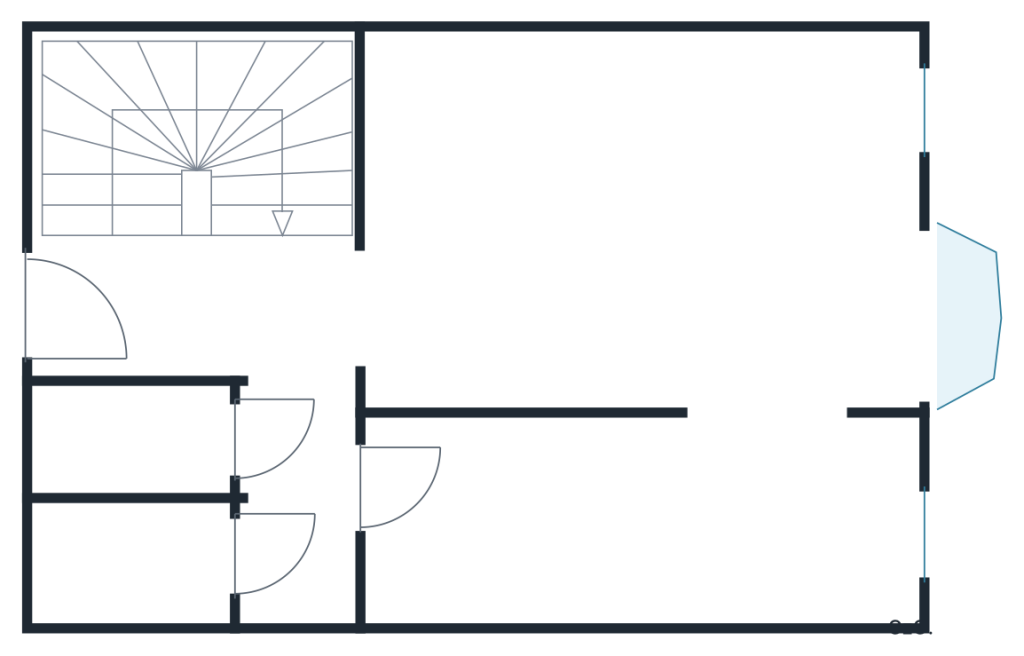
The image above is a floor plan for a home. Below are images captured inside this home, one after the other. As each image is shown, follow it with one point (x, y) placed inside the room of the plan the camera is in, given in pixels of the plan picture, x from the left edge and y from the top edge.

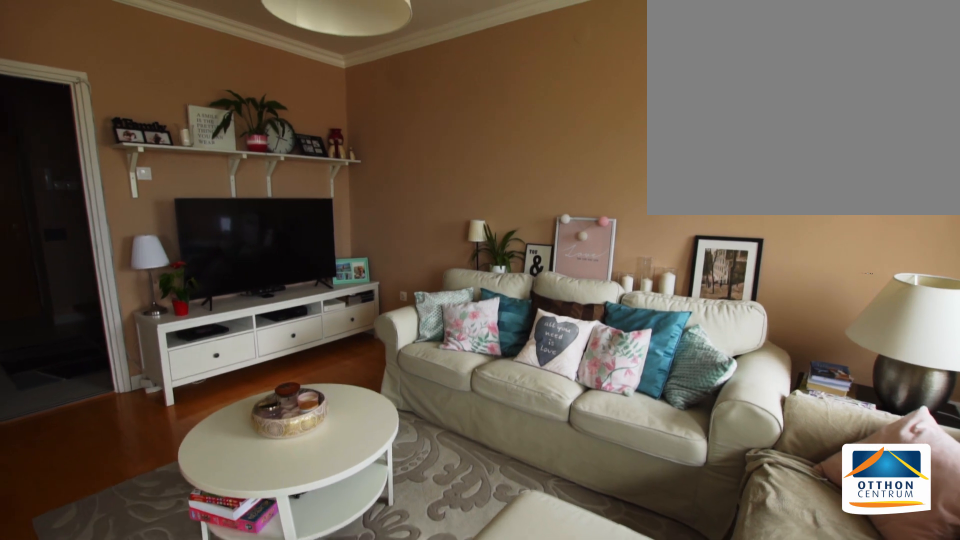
(652, 228)
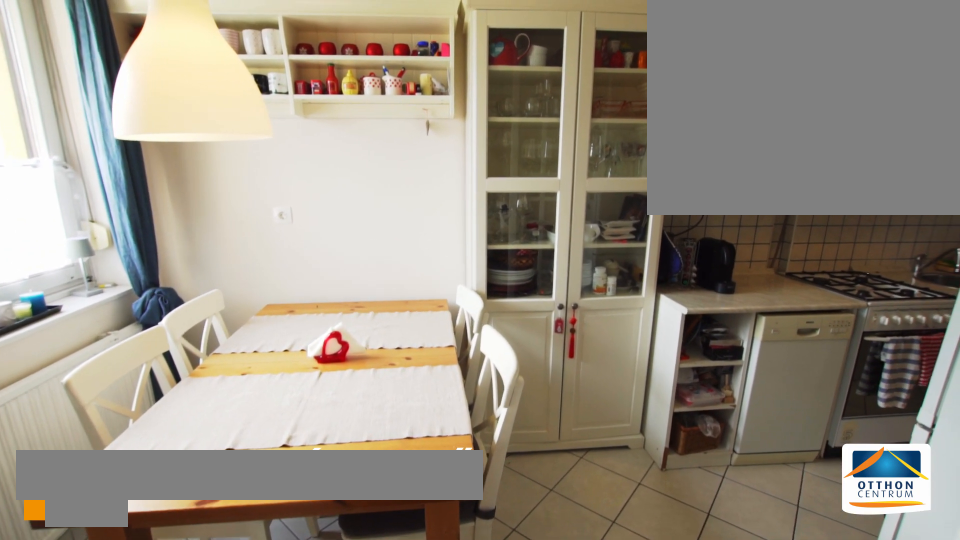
(652, 528)
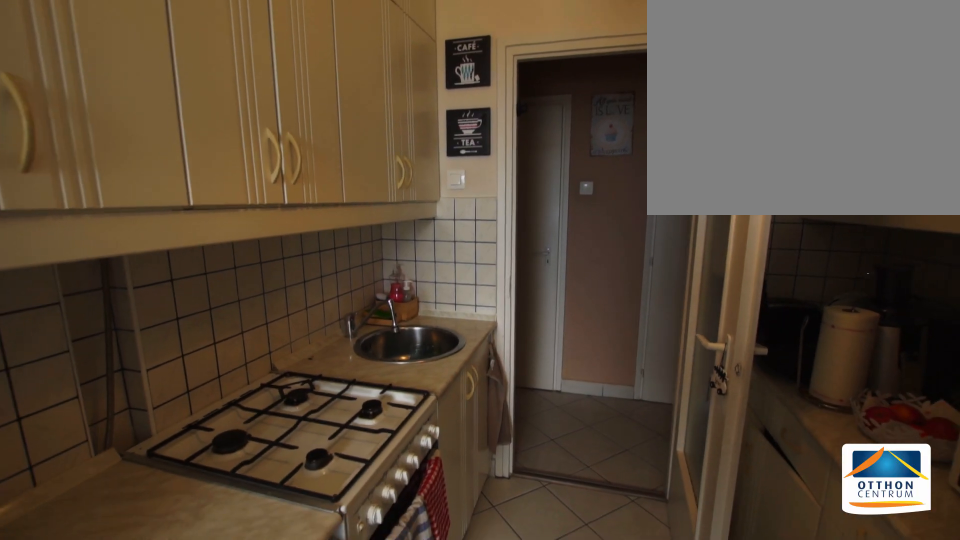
(652, 528)
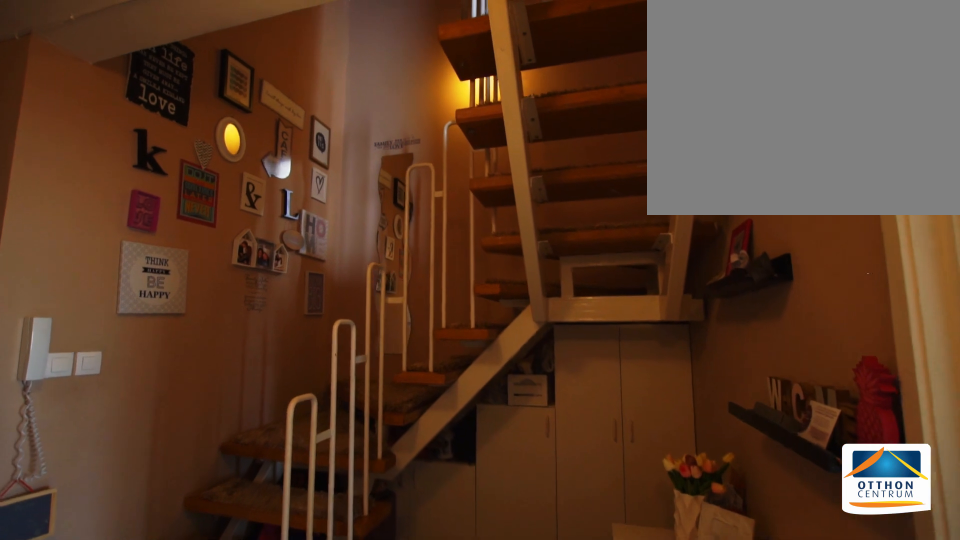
(294, 337)
